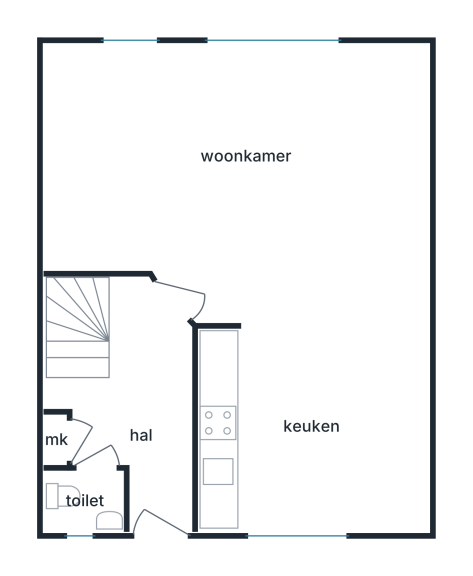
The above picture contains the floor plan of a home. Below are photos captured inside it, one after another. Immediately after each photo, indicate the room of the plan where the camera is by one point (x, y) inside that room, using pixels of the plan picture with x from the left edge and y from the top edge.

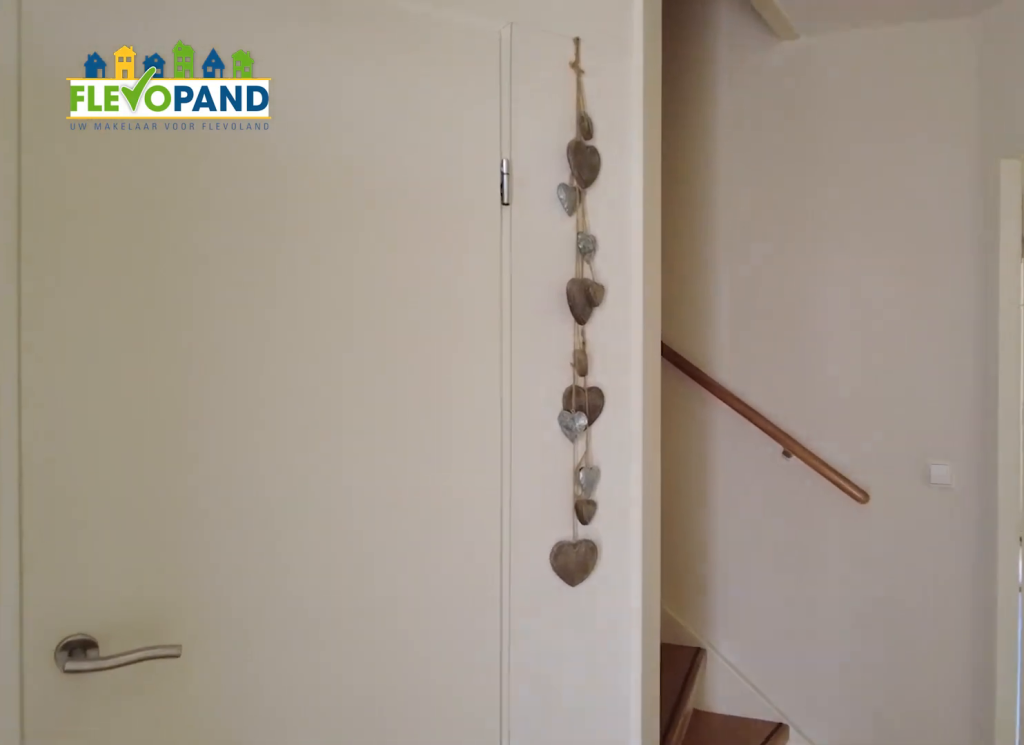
(140, 407)
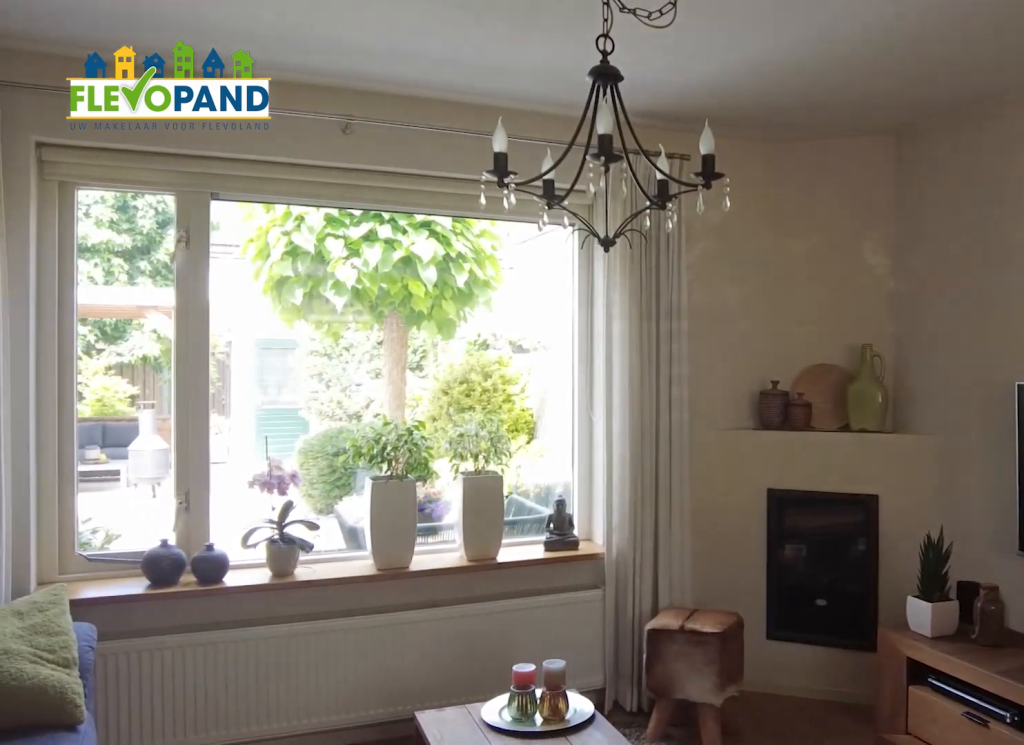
(157, 107)
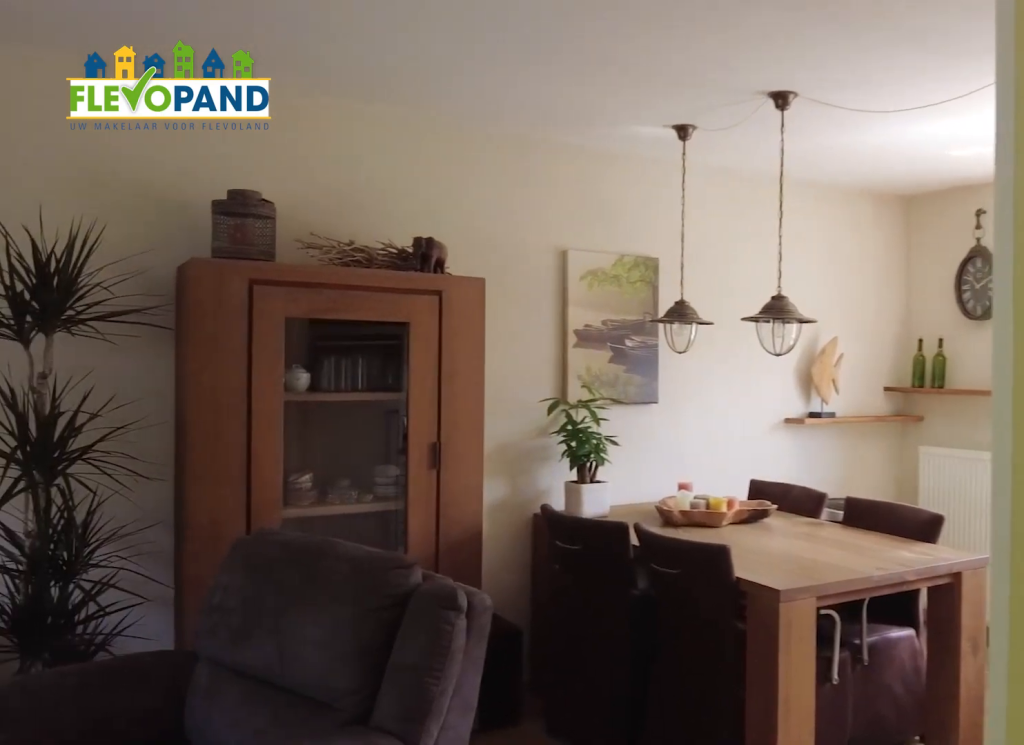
(157, 107)
